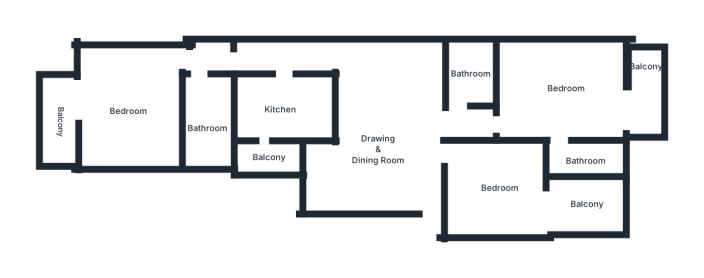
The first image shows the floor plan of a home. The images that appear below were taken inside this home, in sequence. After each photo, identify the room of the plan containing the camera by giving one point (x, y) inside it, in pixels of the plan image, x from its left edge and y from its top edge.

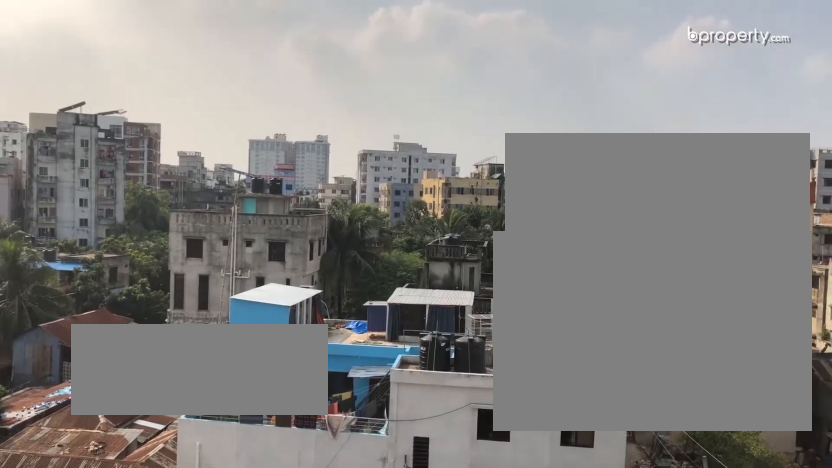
(56, 120)
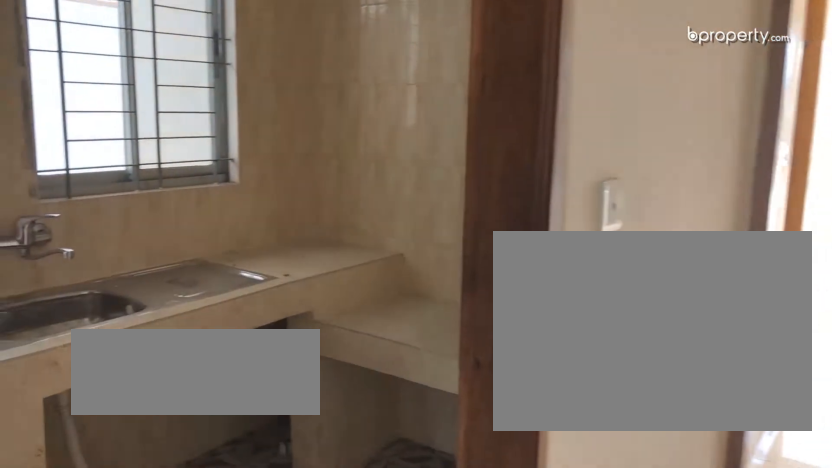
(279, 113)
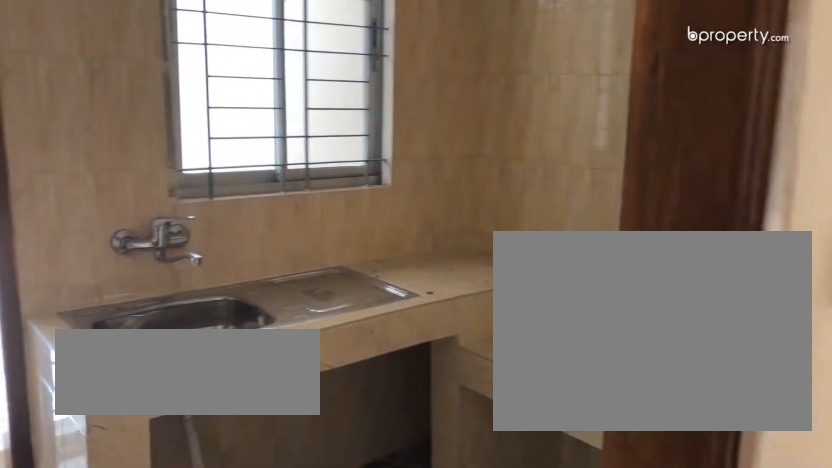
(279, 113)
